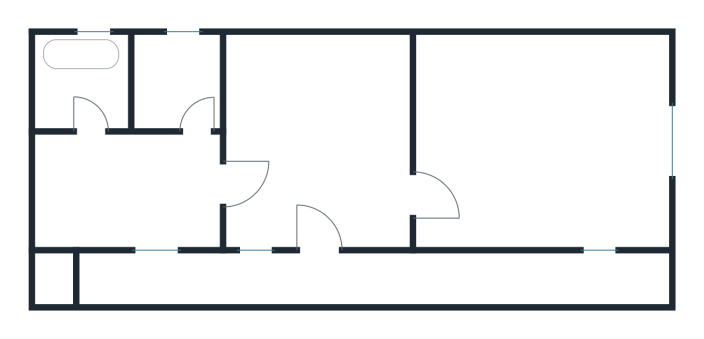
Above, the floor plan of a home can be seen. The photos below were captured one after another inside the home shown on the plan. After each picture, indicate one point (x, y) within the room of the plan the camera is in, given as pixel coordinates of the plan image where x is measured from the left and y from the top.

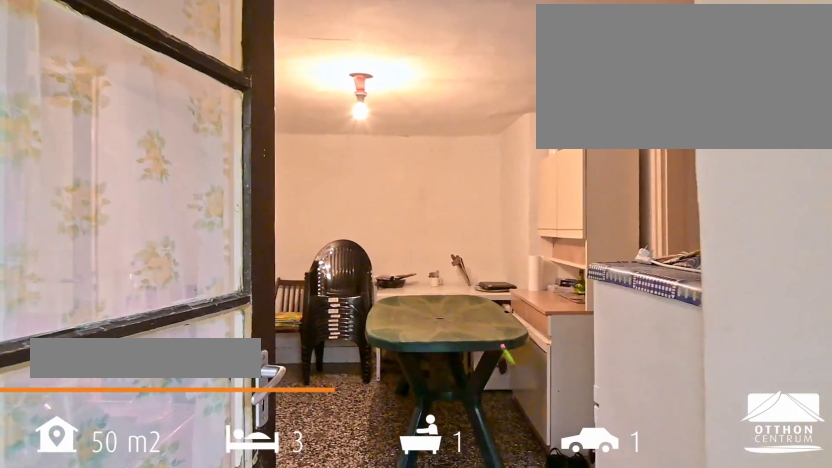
(317, 137)
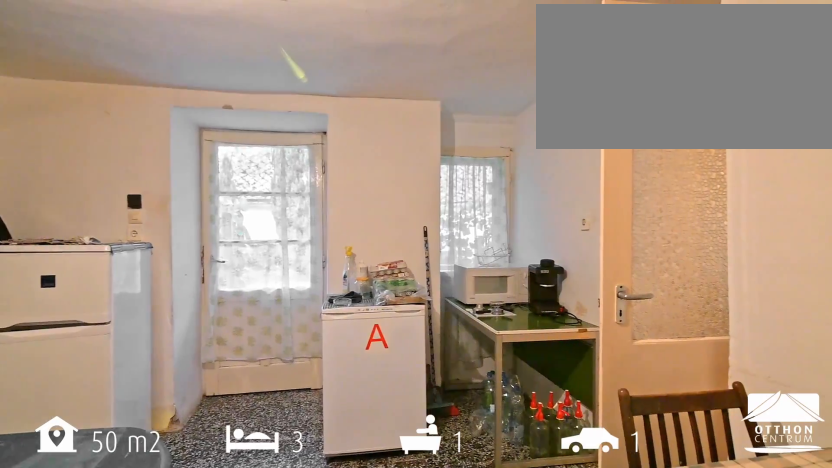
(317, 136)
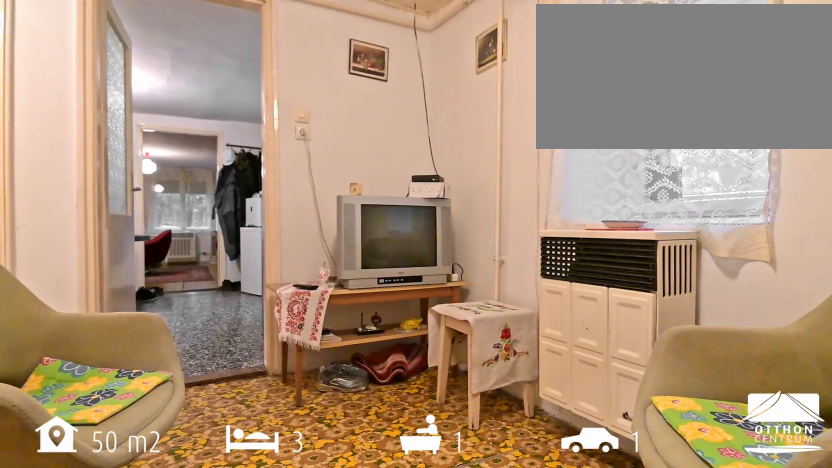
(114, 191)
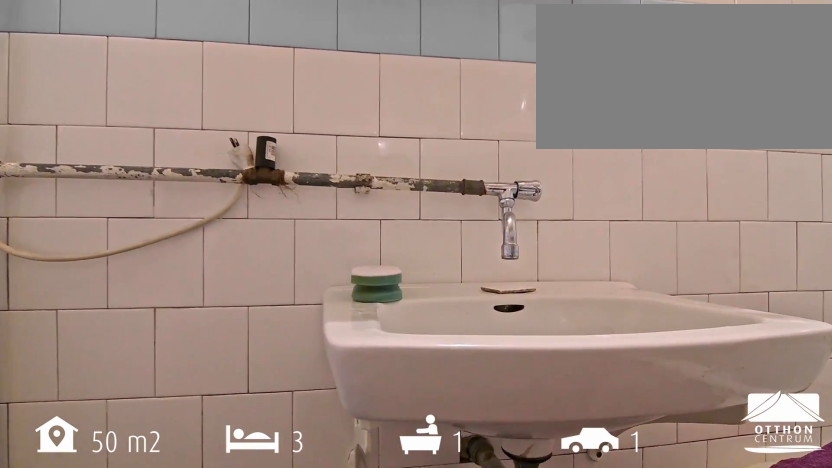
(86, 89)
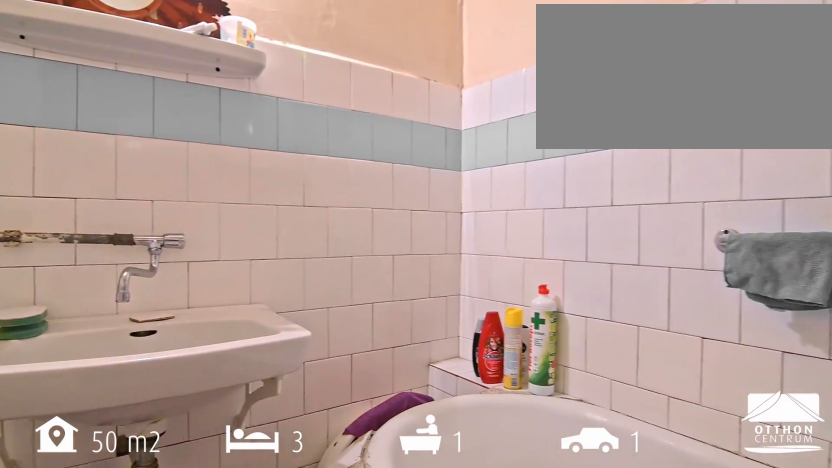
(86, 89)
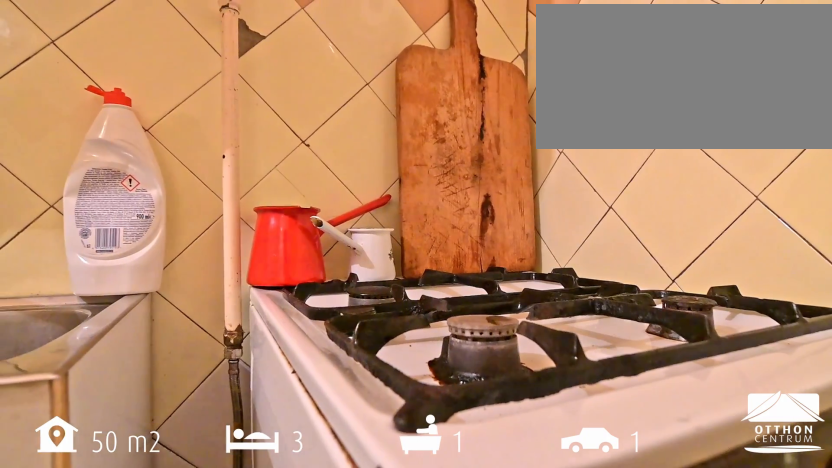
(175, 77)
